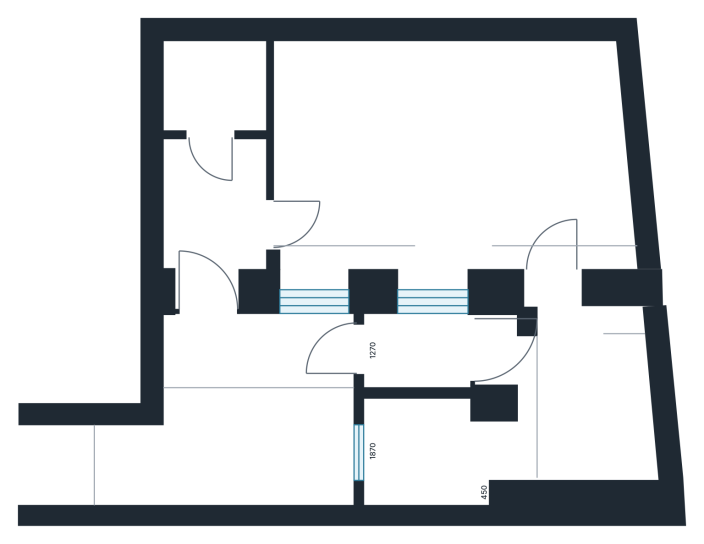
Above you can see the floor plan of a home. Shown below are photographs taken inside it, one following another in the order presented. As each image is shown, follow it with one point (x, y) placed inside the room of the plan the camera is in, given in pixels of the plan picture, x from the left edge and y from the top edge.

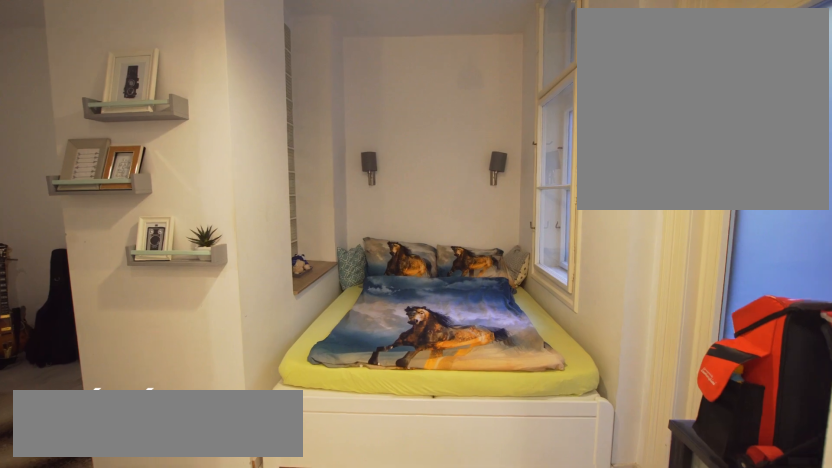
(441, 349)
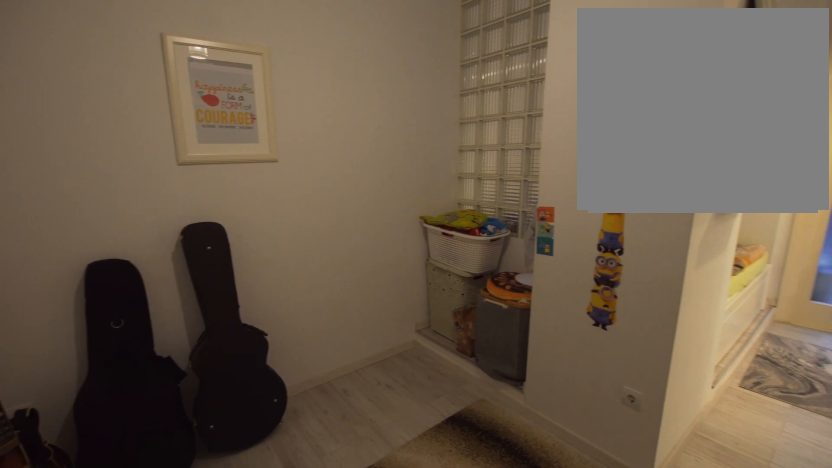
(568, 389)
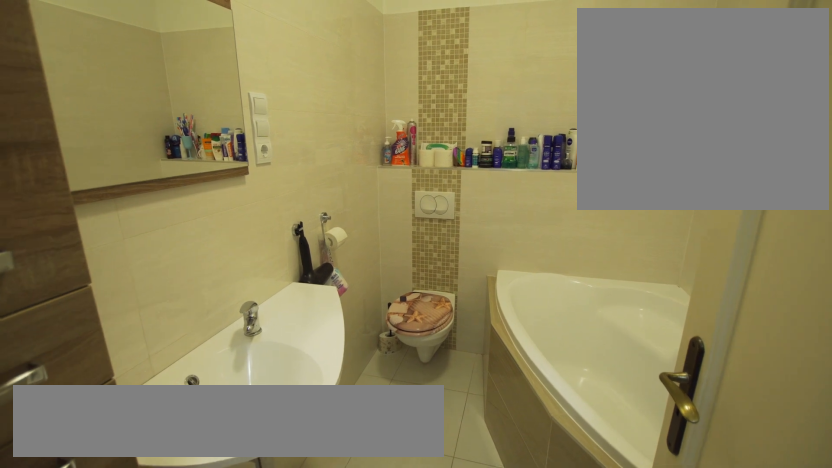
(206, 207)
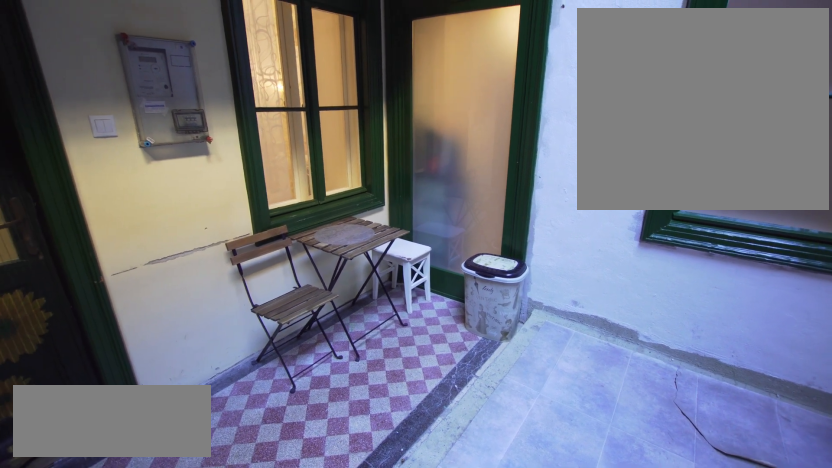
(245, 419)
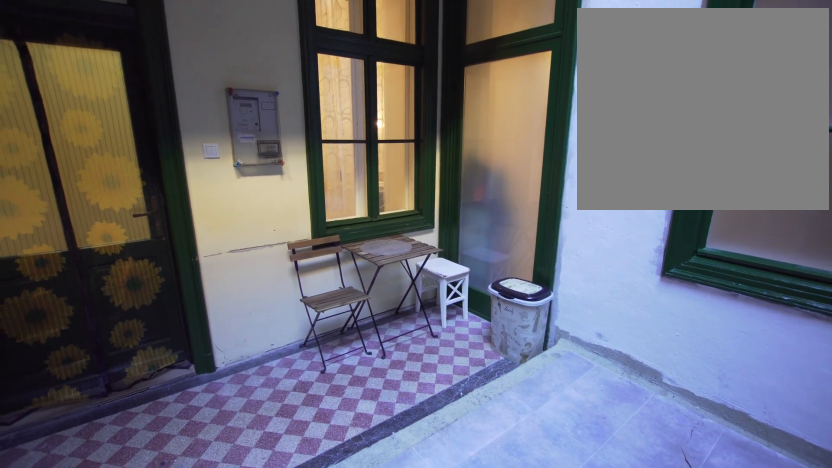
(245, 419)
